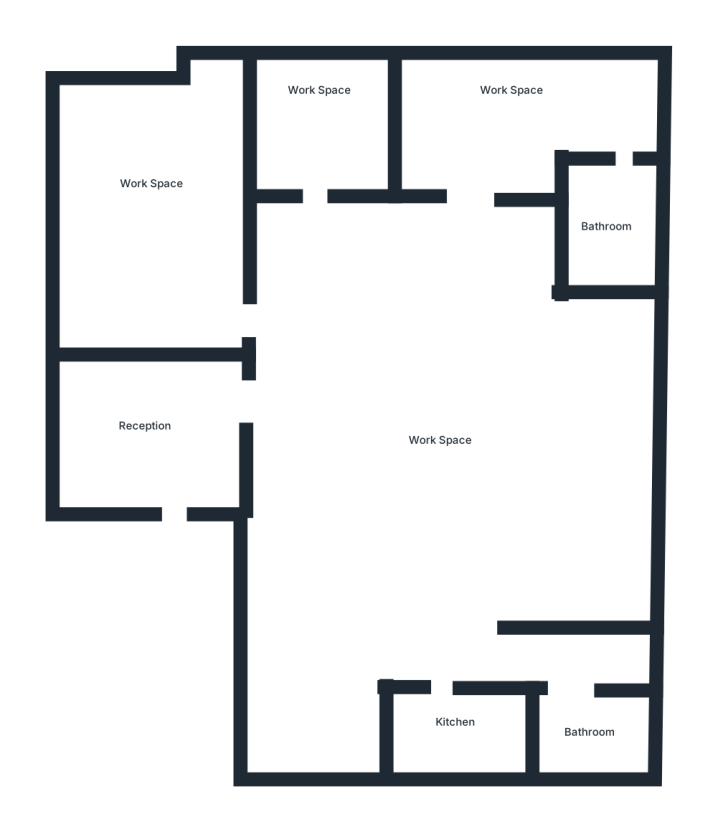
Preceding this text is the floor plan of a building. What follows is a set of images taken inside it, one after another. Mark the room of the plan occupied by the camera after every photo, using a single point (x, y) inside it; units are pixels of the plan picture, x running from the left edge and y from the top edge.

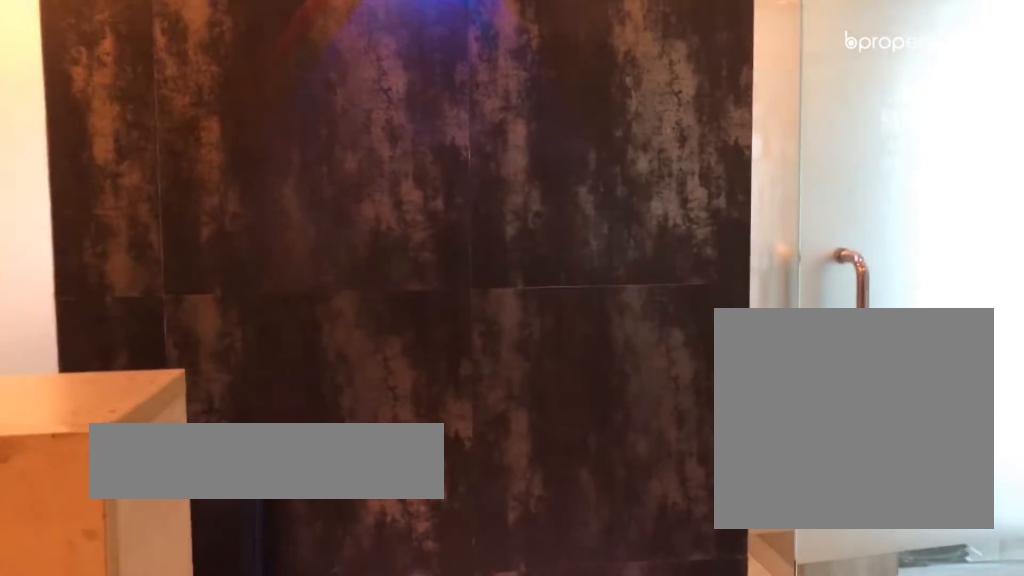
(162, 452)
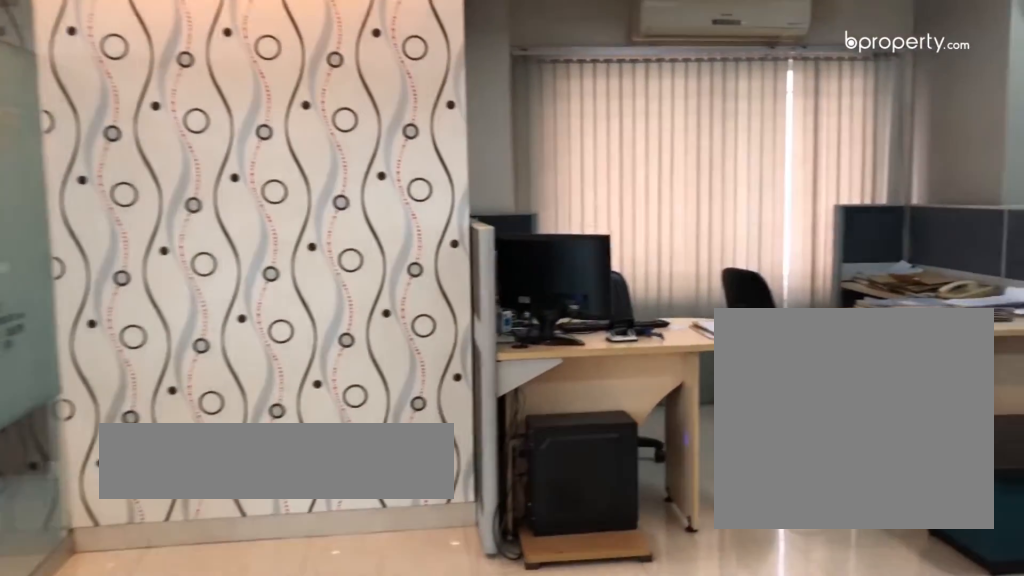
(446, 460)
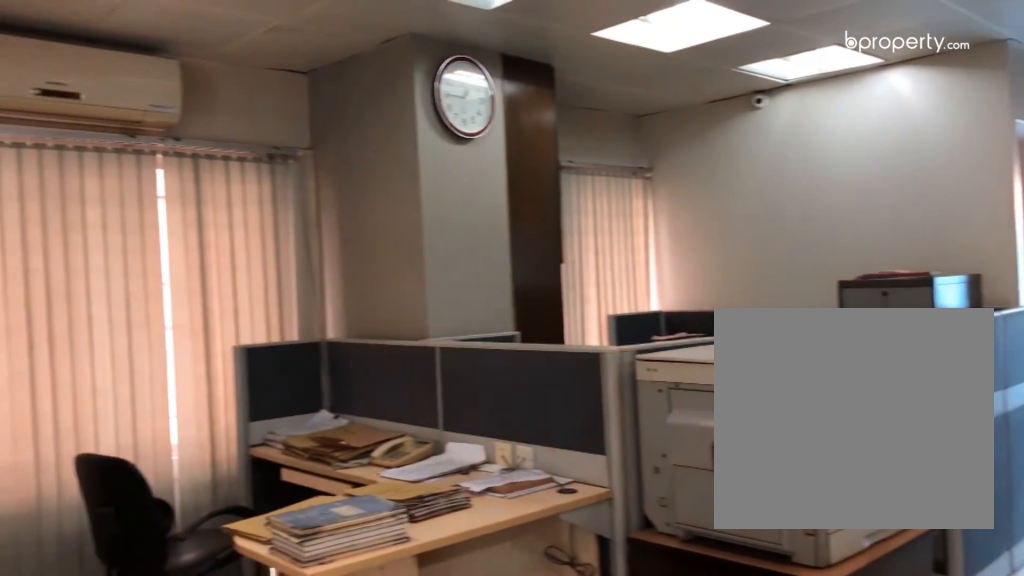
(446, 460)
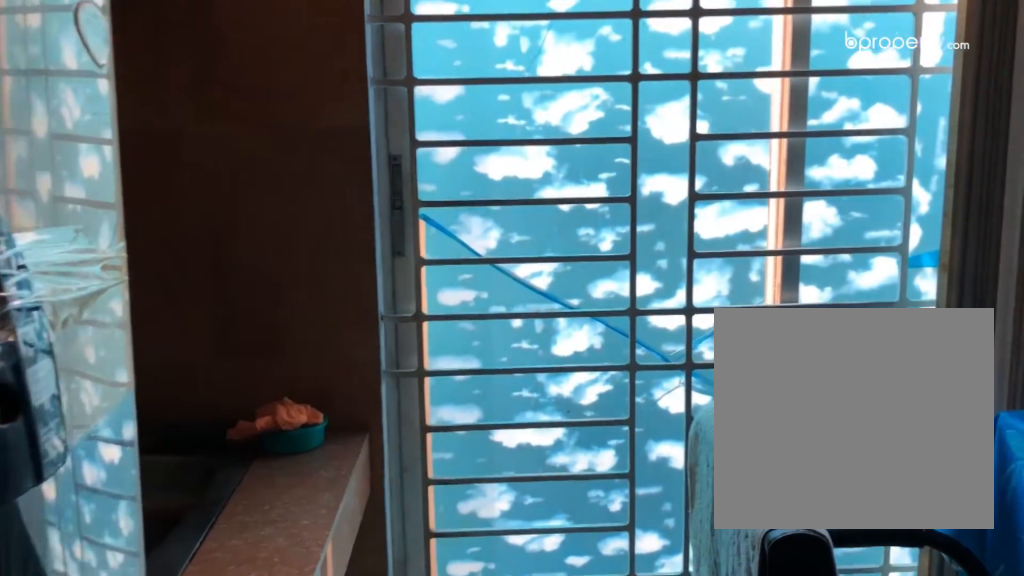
(455, 738)
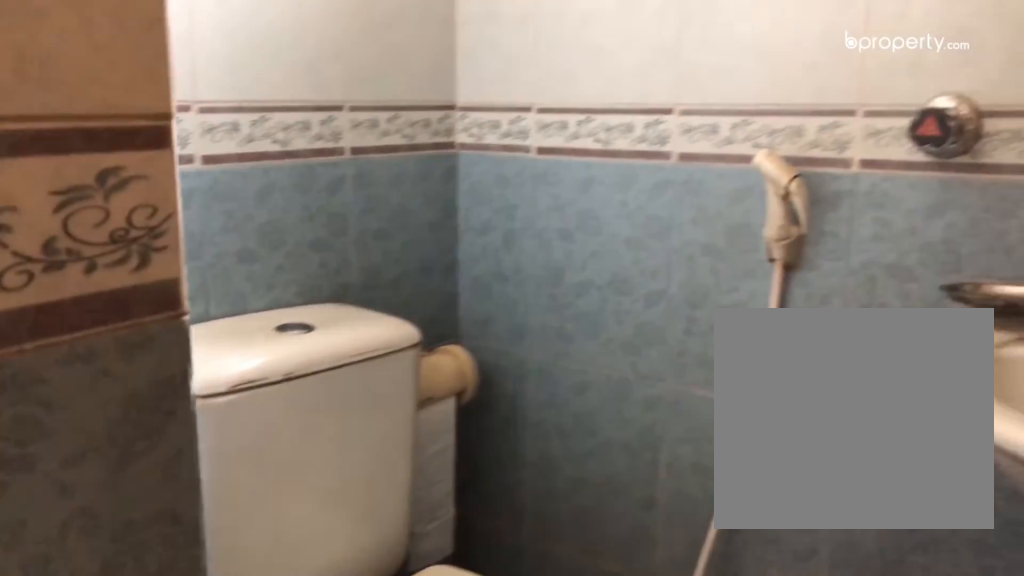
(591, 741)
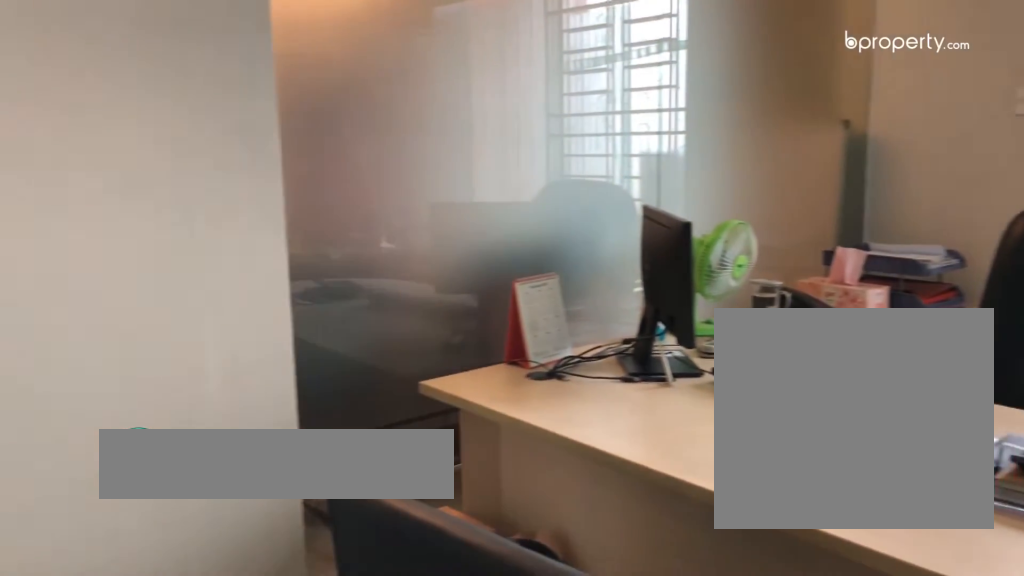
(326, 102)
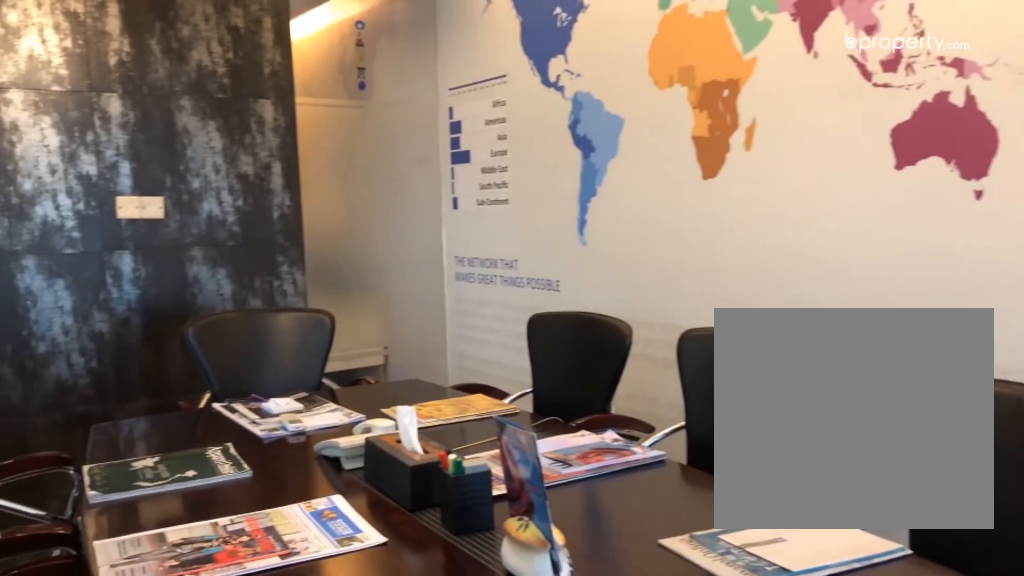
(162, 198)
